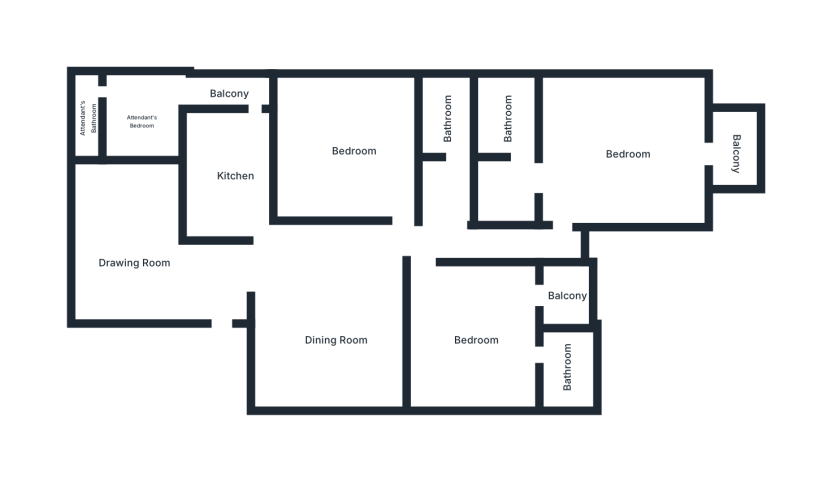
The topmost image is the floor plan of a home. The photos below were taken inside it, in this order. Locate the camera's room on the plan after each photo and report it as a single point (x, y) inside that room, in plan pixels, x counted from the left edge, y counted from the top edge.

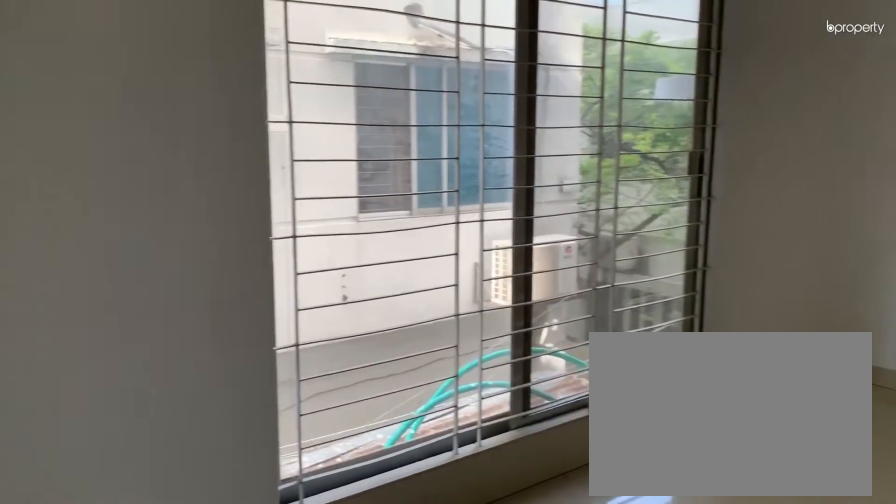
(136, 262)
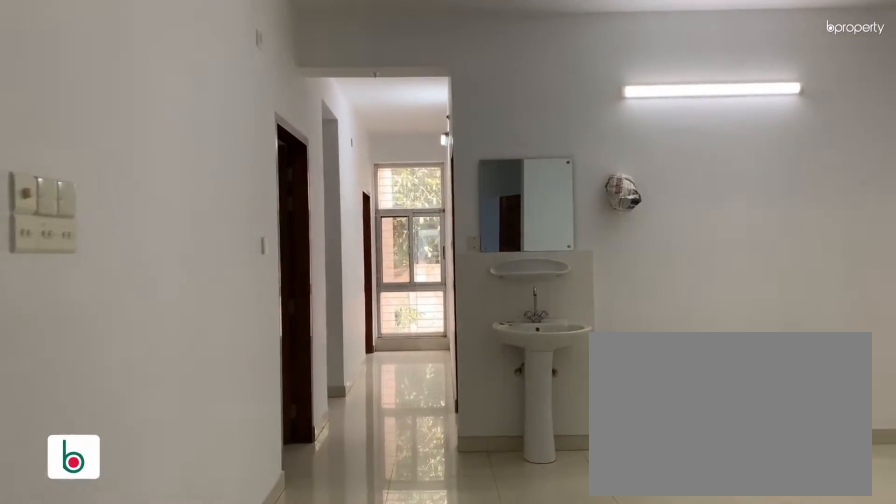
(336, 343)
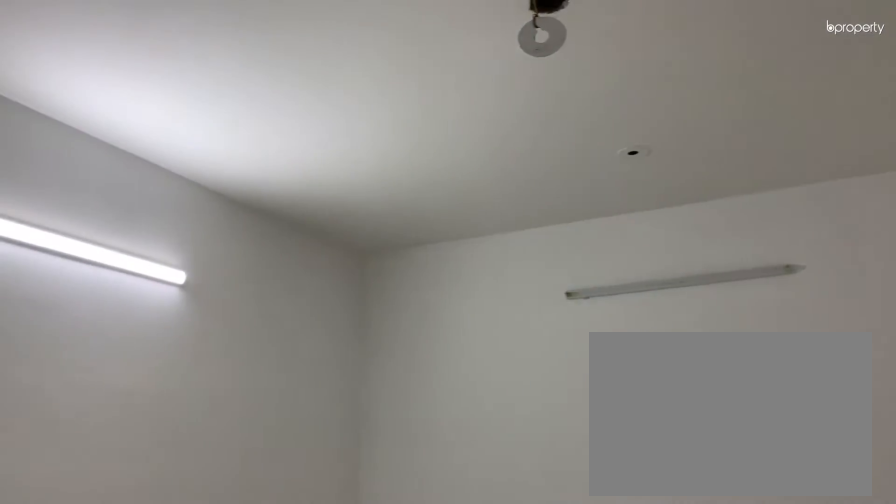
(336, 343)
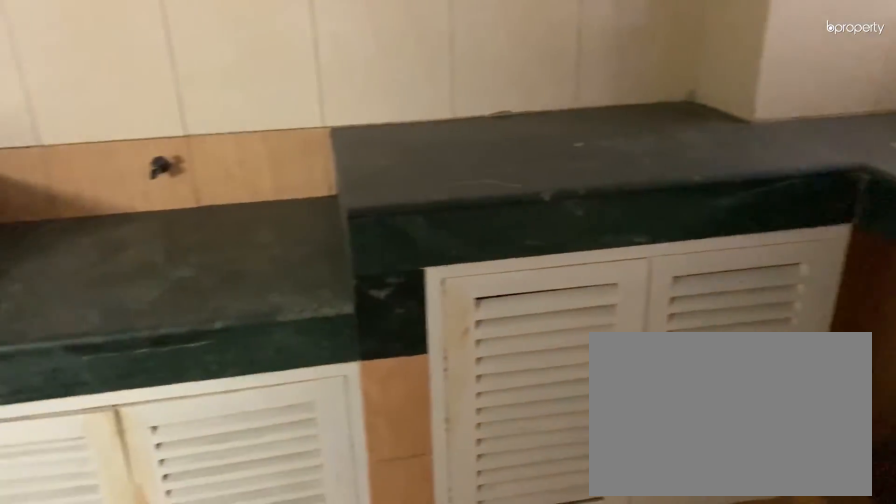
(236, 175)
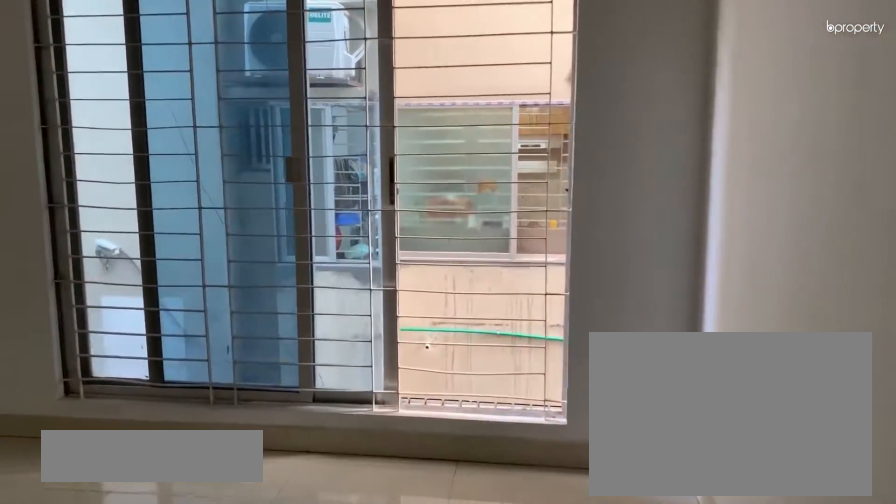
(355, 151)
